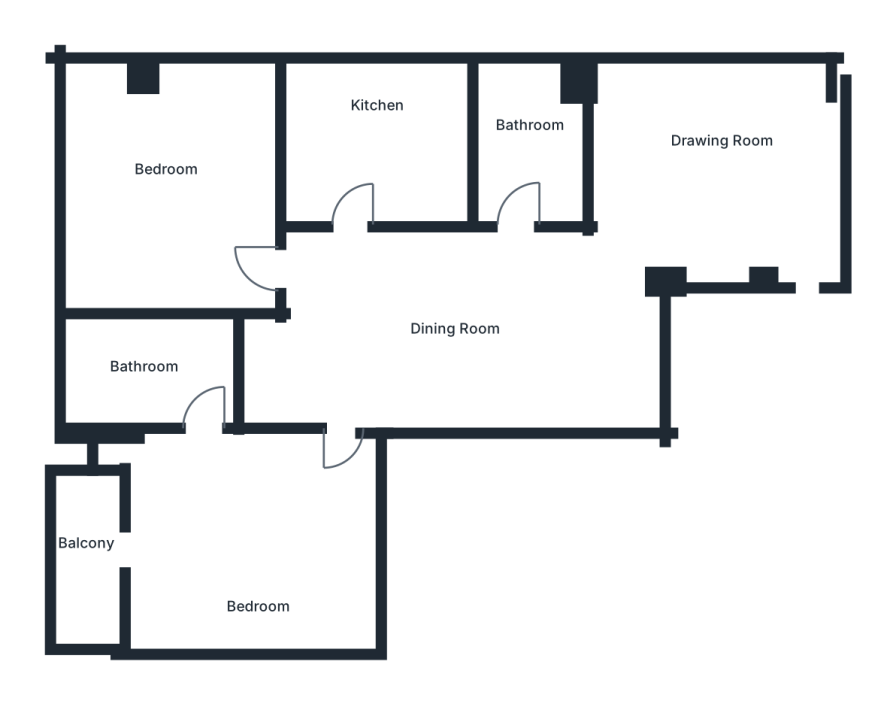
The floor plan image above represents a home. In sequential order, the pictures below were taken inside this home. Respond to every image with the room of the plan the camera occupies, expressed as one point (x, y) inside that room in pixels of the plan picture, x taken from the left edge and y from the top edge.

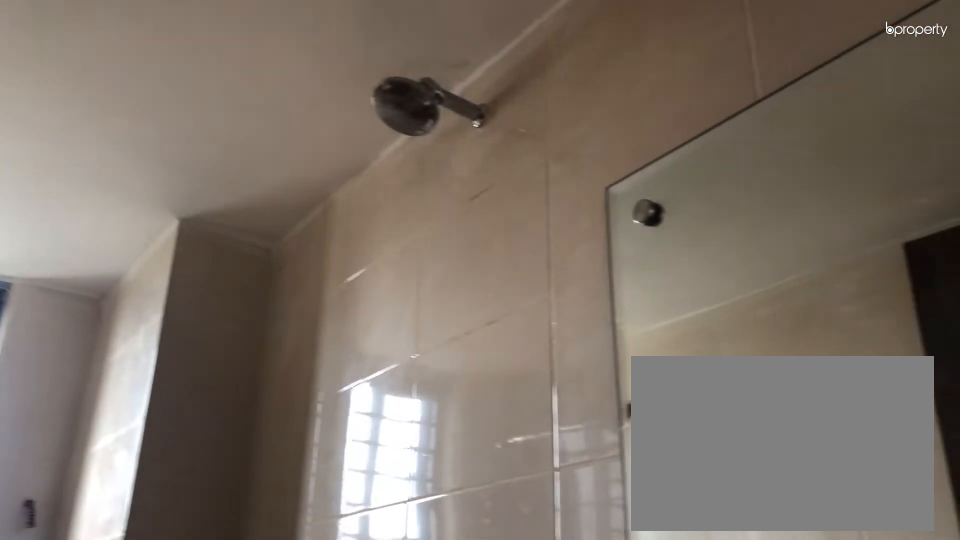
(539, 125)
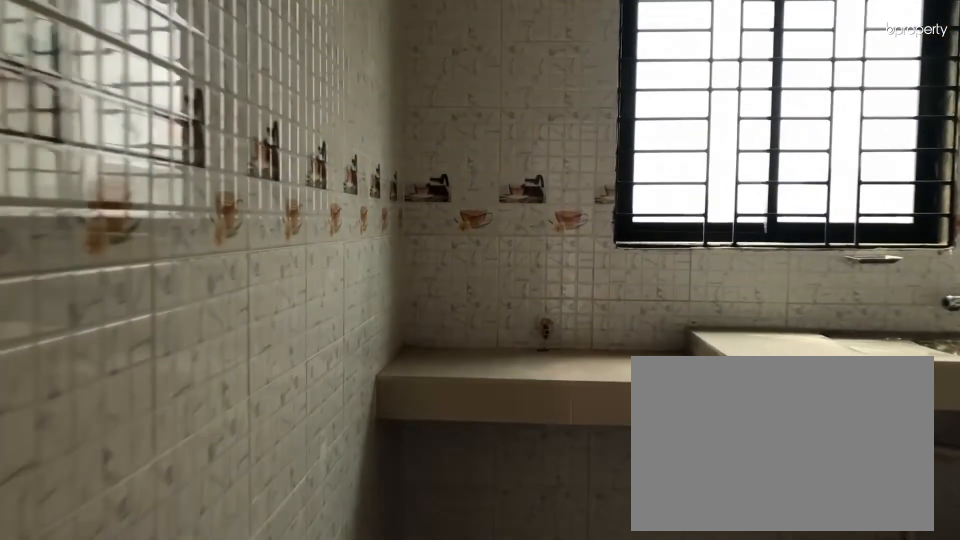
(381, 139)
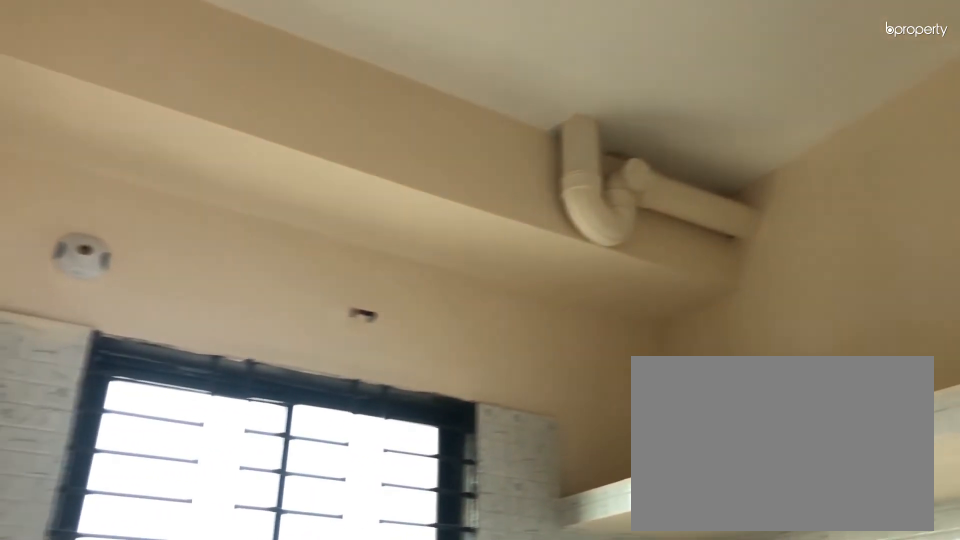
(381, 139)
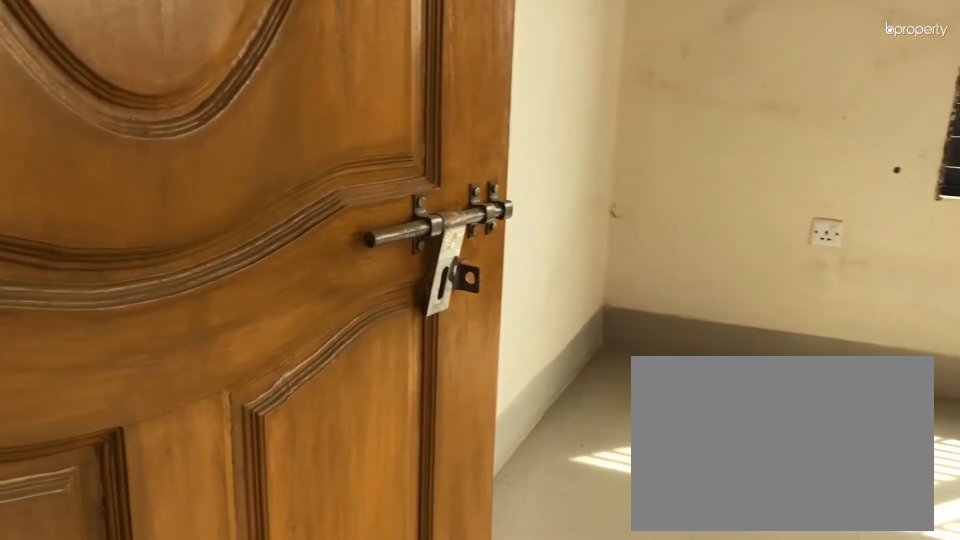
(174, 189)
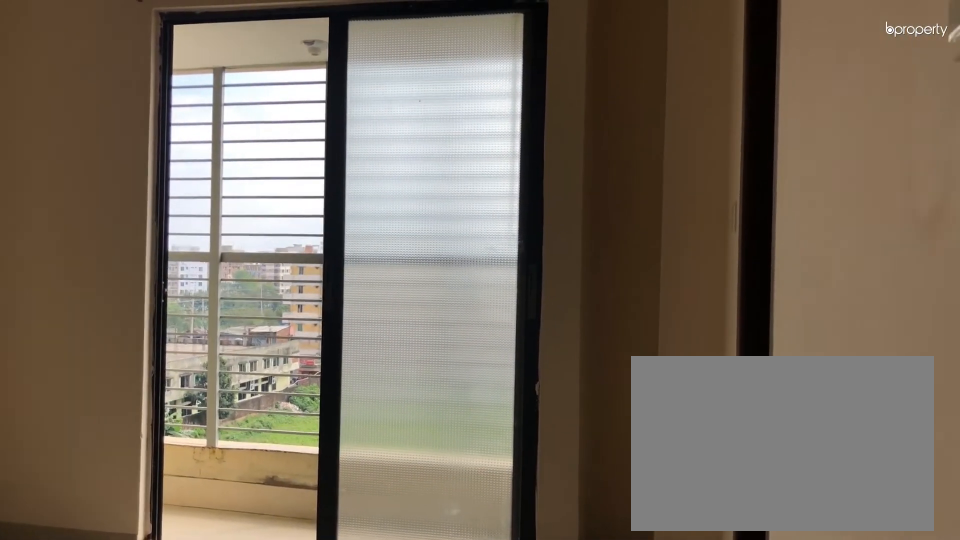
(255, 545)
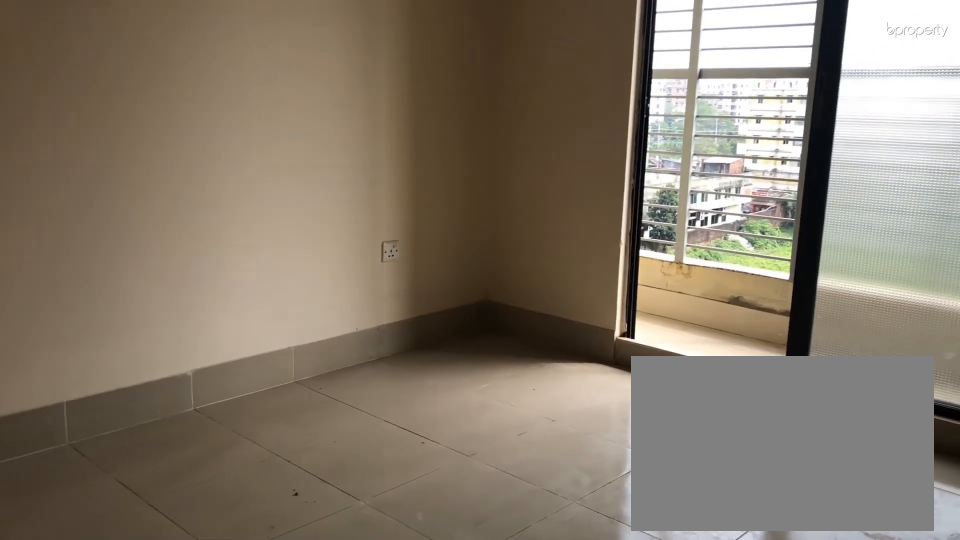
(255, 545)
